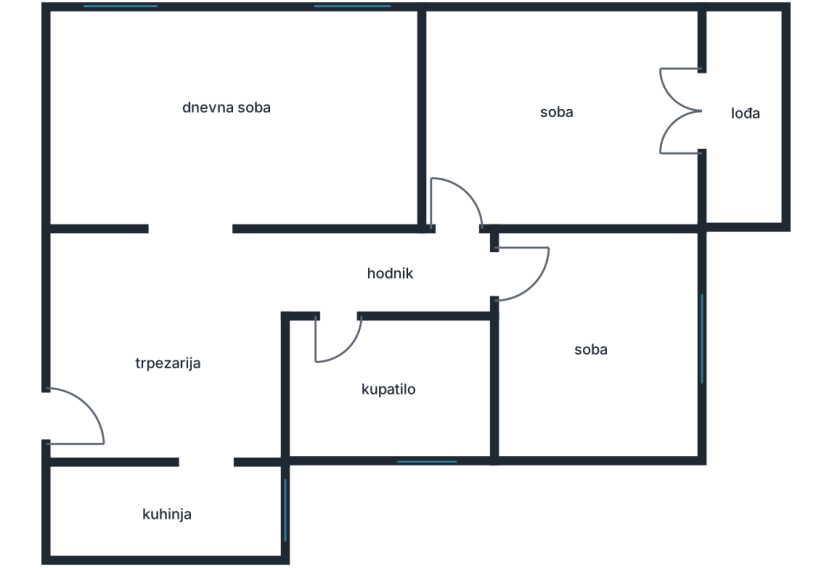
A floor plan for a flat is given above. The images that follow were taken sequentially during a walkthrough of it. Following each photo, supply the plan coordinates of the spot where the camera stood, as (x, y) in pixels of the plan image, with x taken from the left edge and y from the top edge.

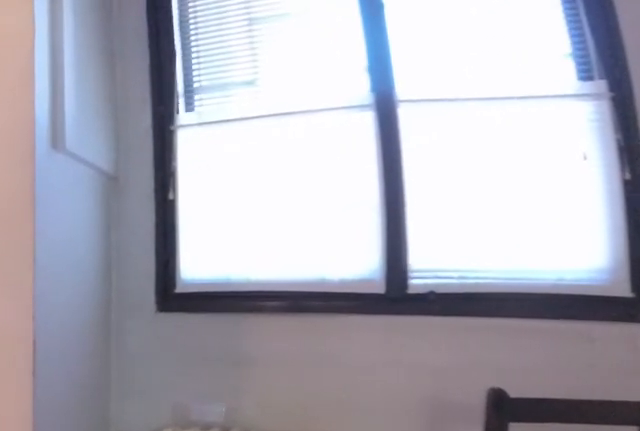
(177, 510)
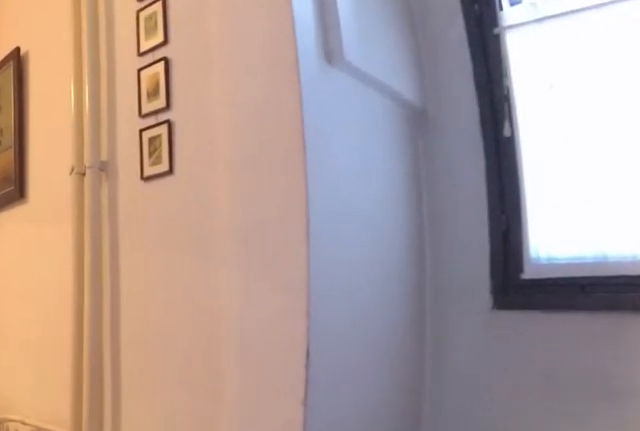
(198, 506)
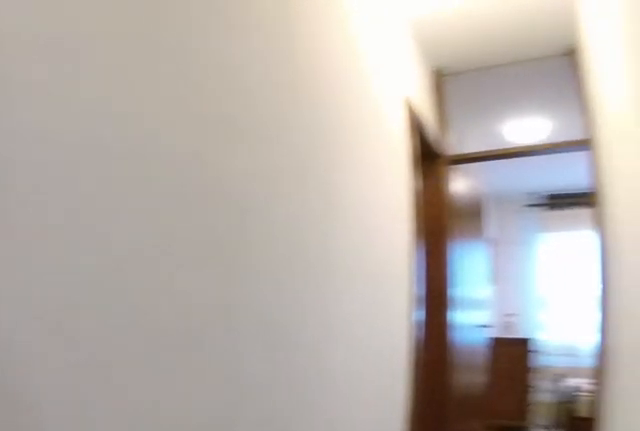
(233, 308)
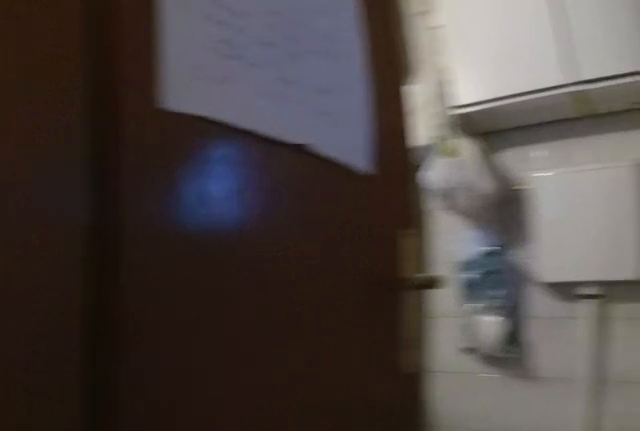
(301, 274)
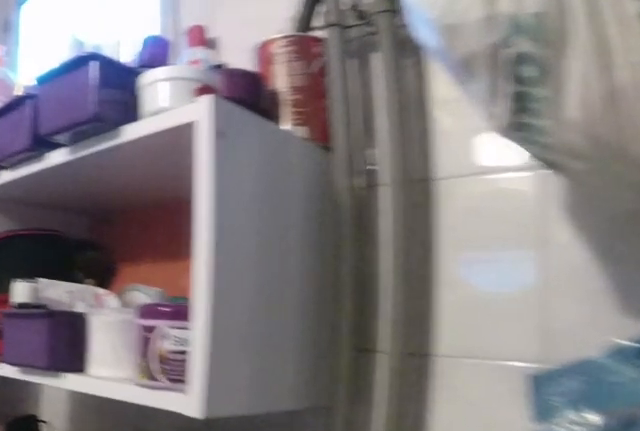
(337, 385)
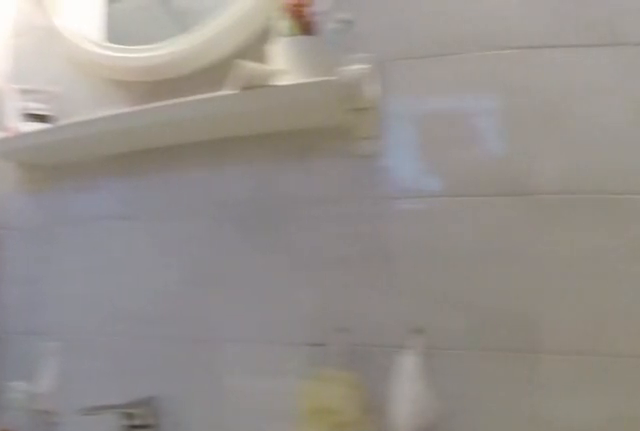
(423, 412)
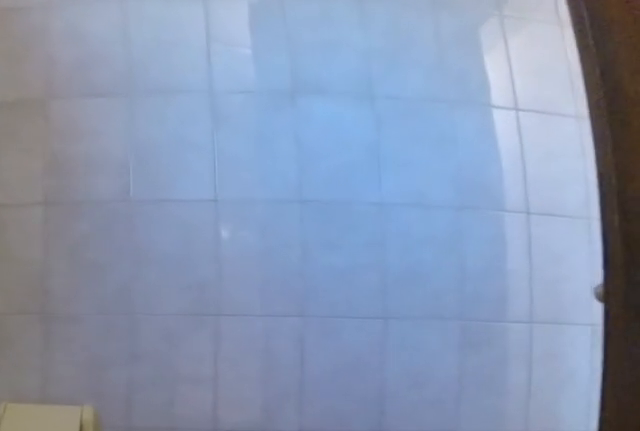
(386, 388)
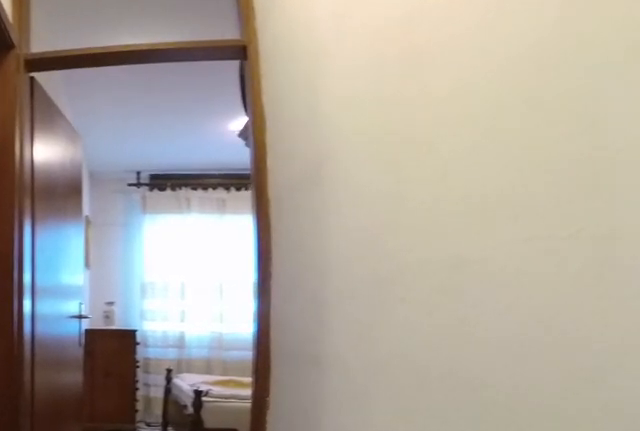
(353, 280)
